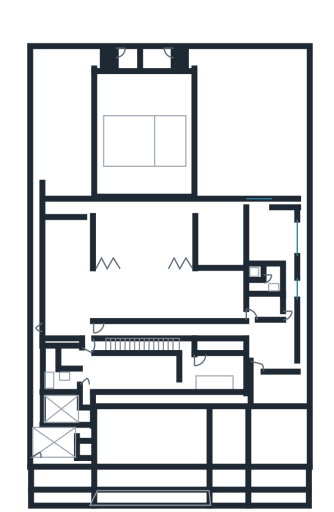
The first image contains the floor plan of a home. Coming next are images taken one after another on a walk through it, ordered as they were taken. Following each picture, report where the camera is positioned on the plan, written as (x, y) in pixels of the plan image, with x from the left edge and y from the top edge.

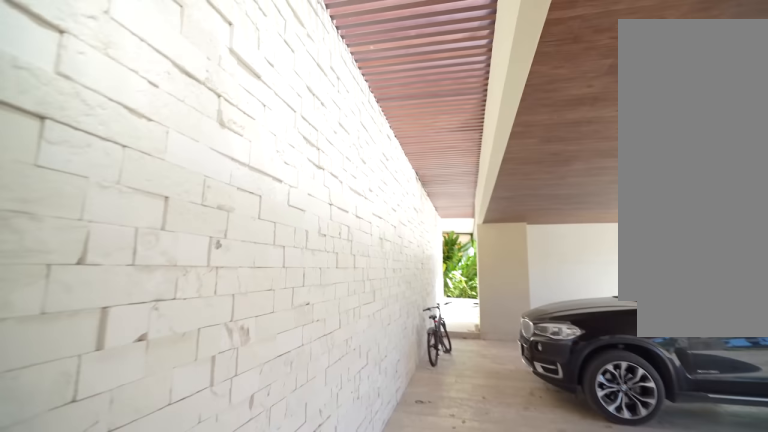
(93, 398)
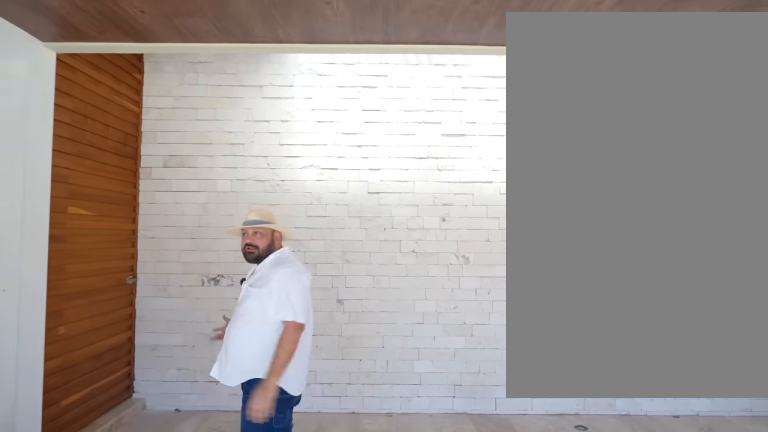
(120, 411)
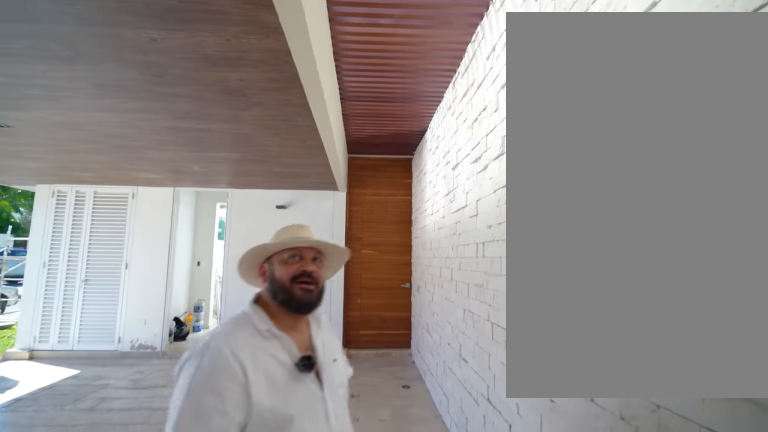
(137, 402)
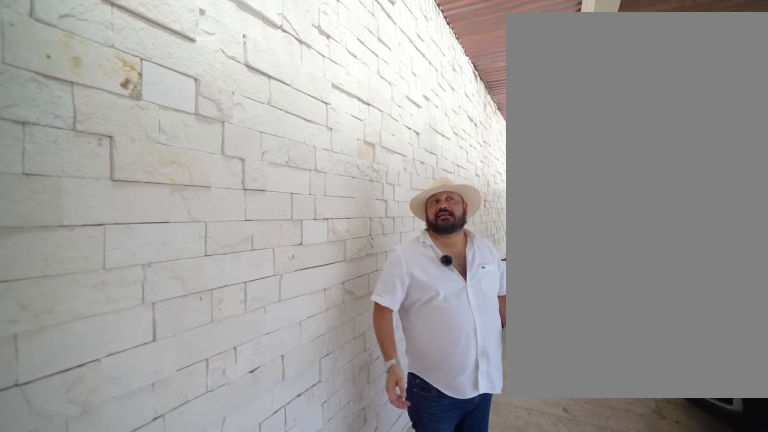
(125, 408)
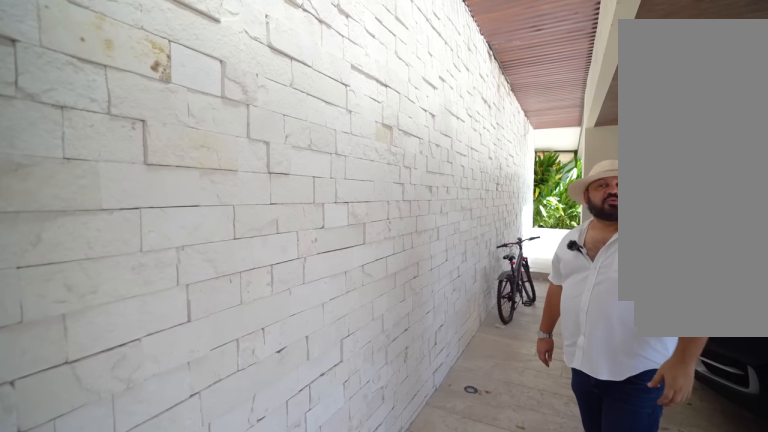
(125, 407)
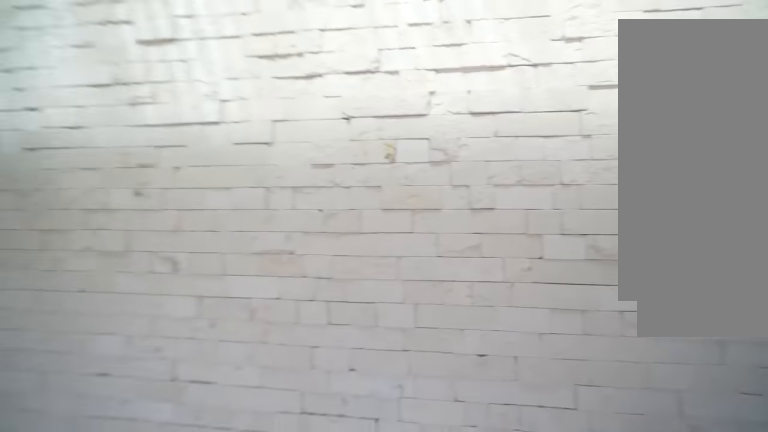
(124, 403)
